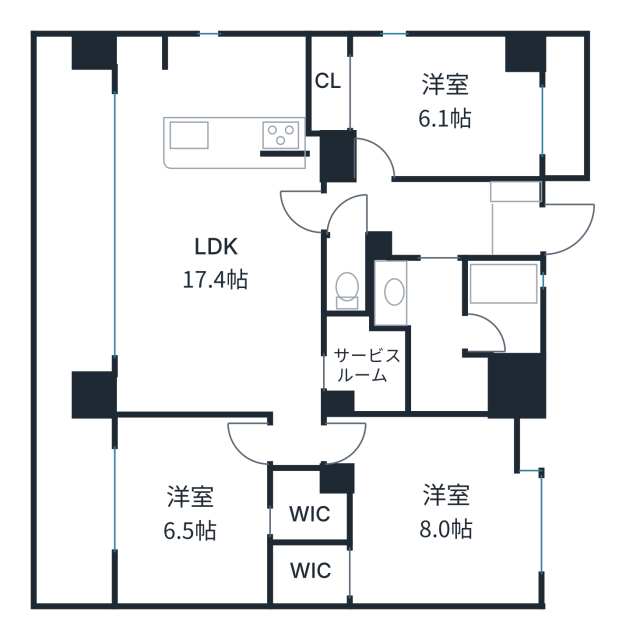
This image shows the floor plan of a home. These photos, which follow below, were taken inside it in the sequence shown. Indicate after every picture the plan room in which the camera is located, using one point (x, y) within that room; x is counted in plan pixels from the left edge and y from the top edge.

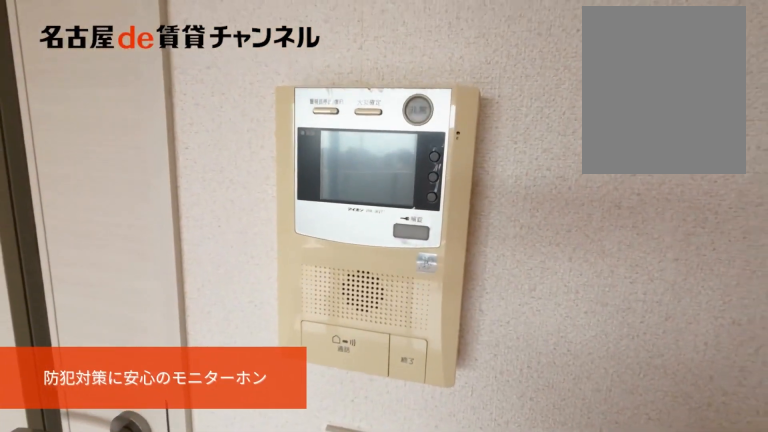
(215, 224)
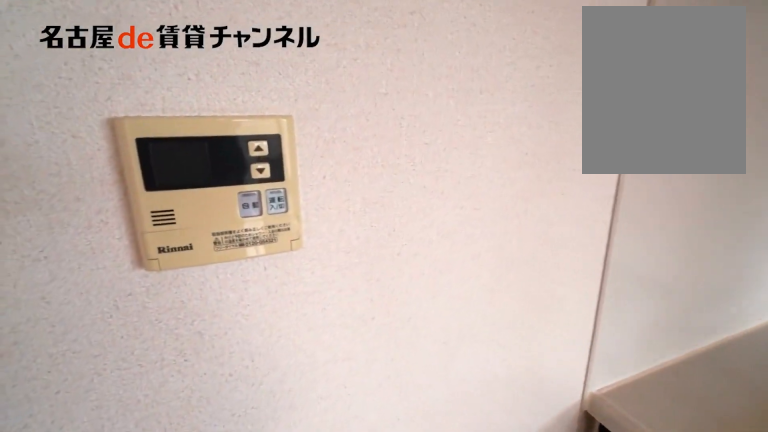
(215, 224)
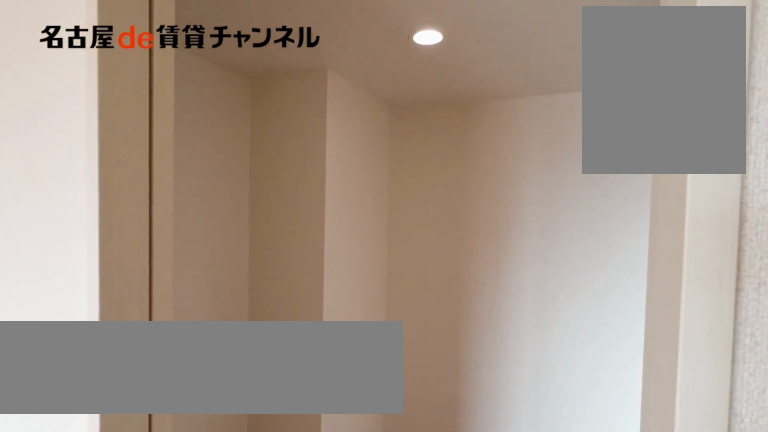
(365, 364)
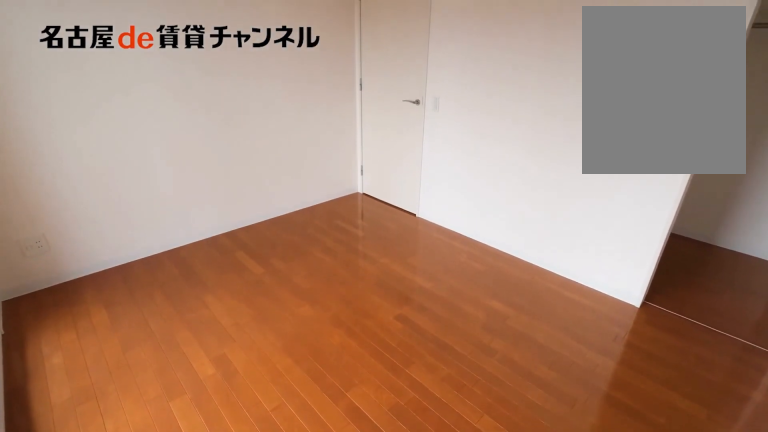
(213, 520)
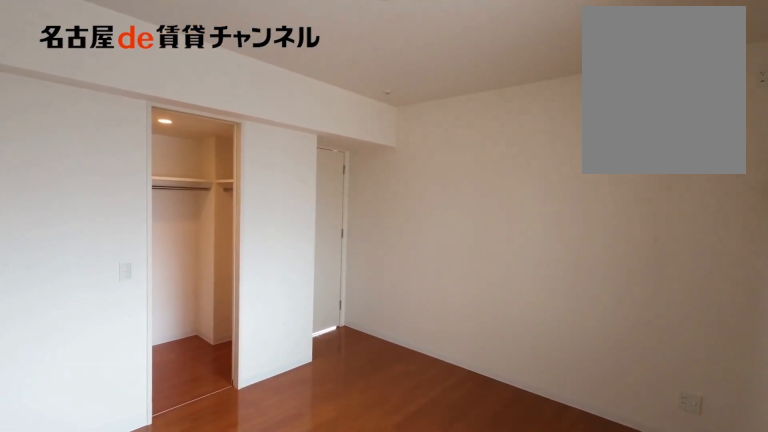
(418, 506)
